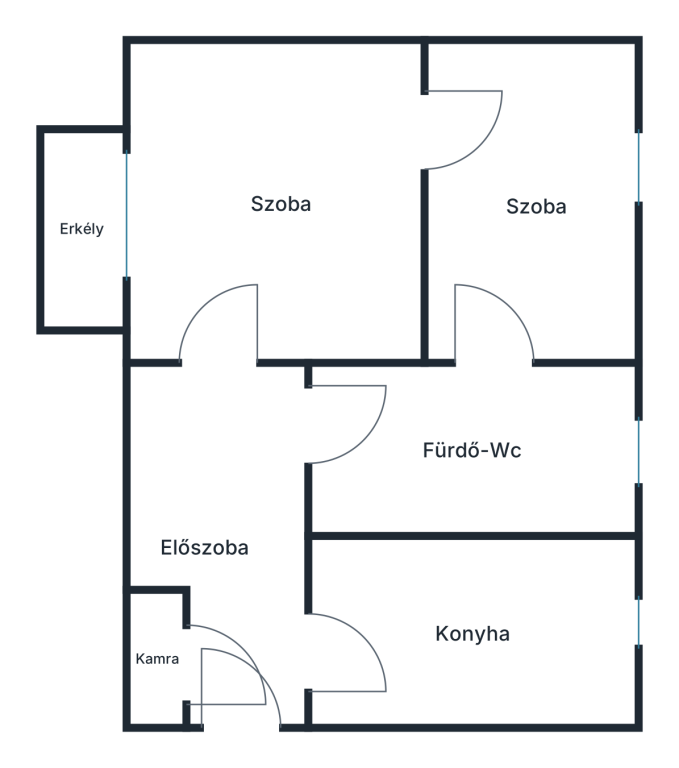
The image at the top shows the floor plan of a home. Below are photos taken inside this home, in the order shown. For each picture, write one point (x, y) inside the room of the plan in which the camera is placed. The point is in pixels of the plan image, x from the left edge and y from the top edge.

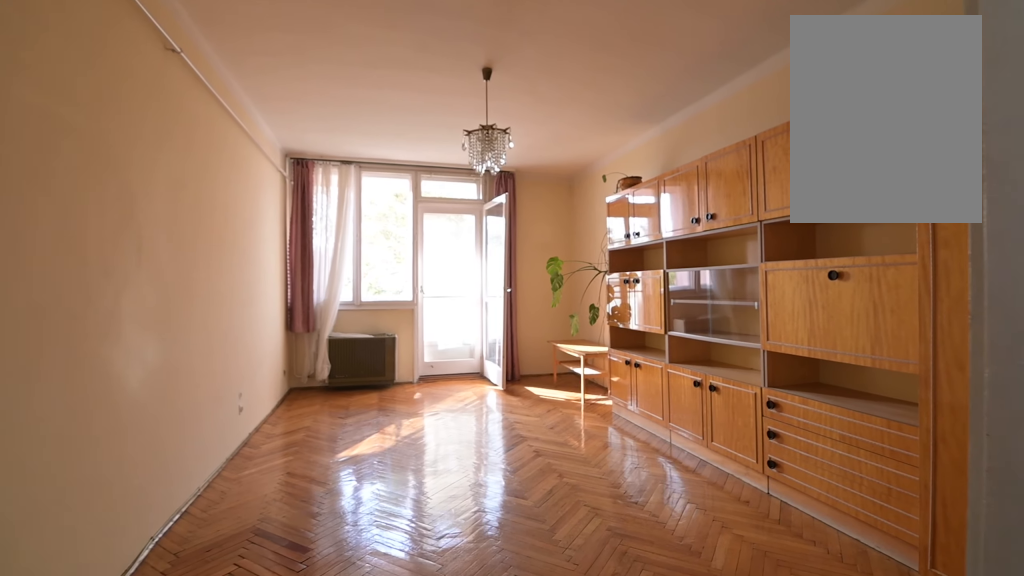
(310, 158)
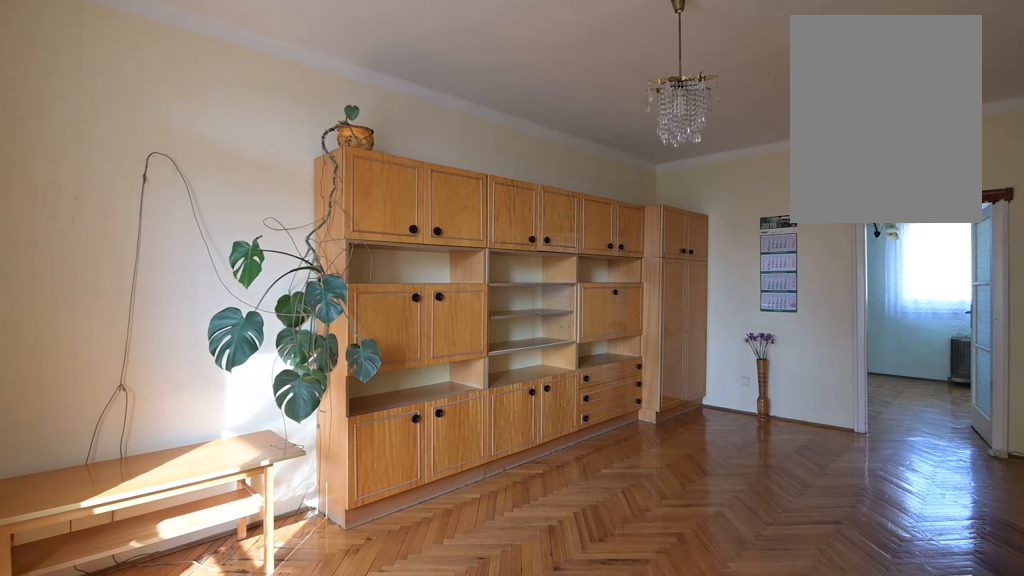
(310, 159)
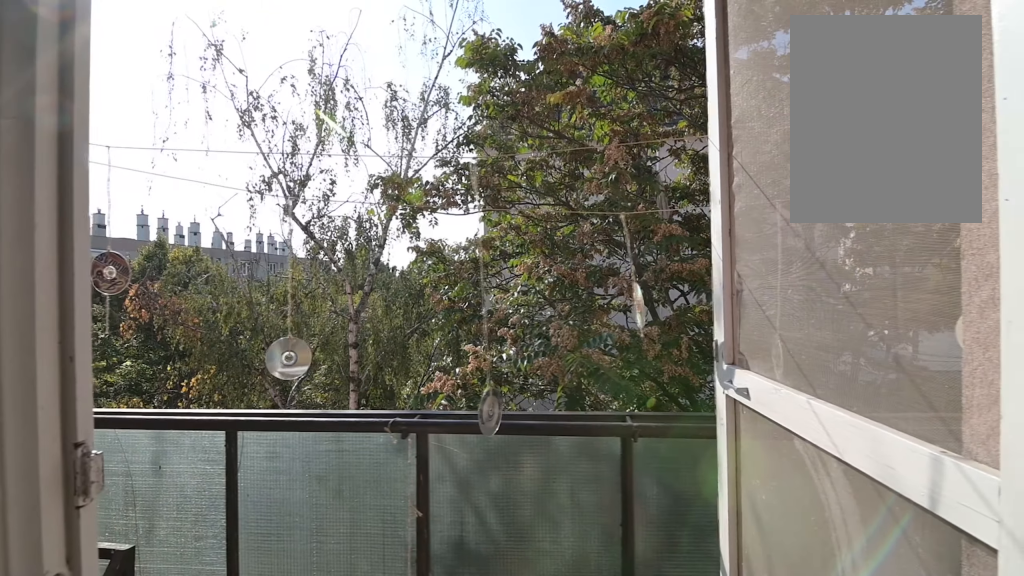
(70, 232)
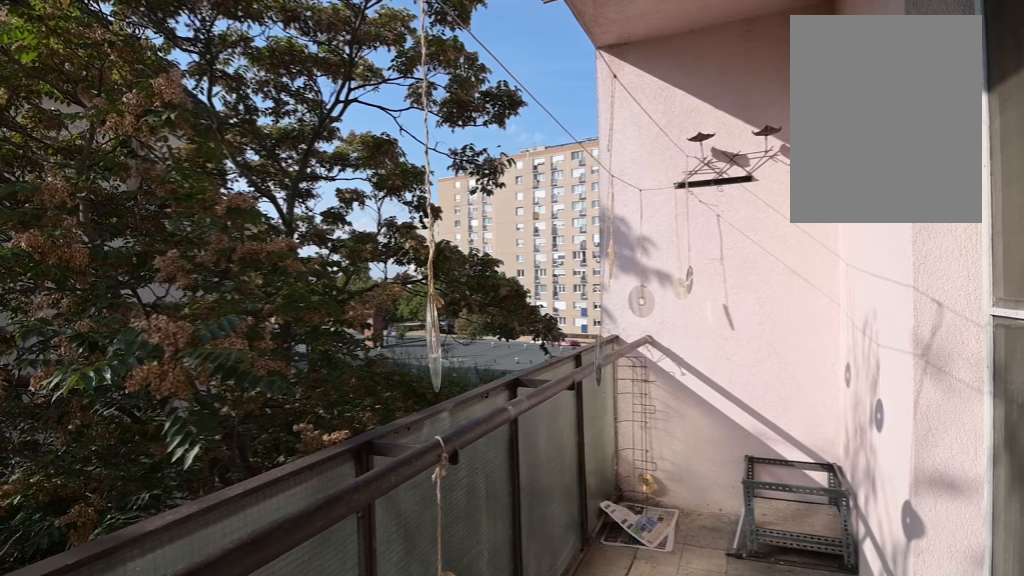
(70, 232)
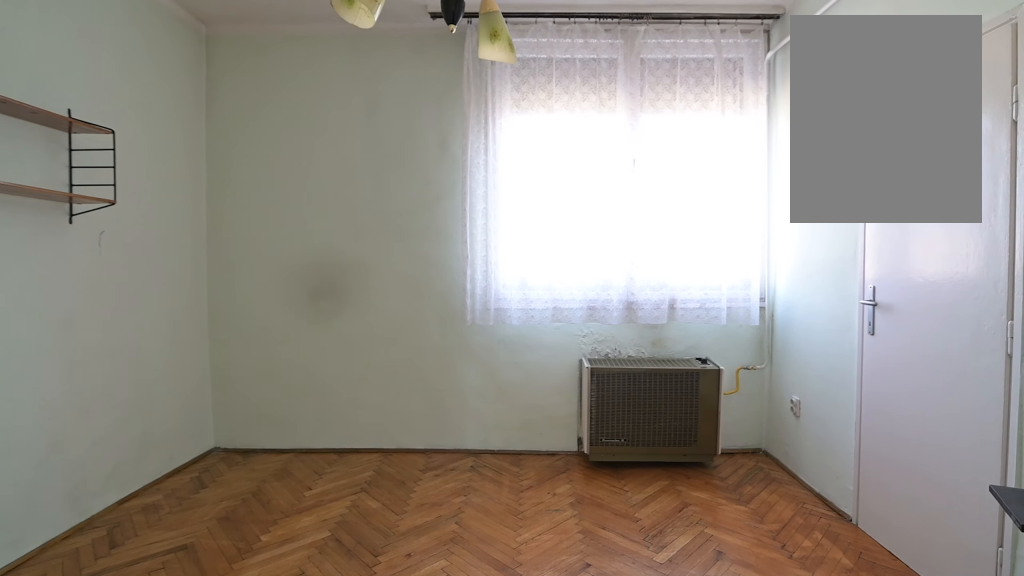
(540, 202)
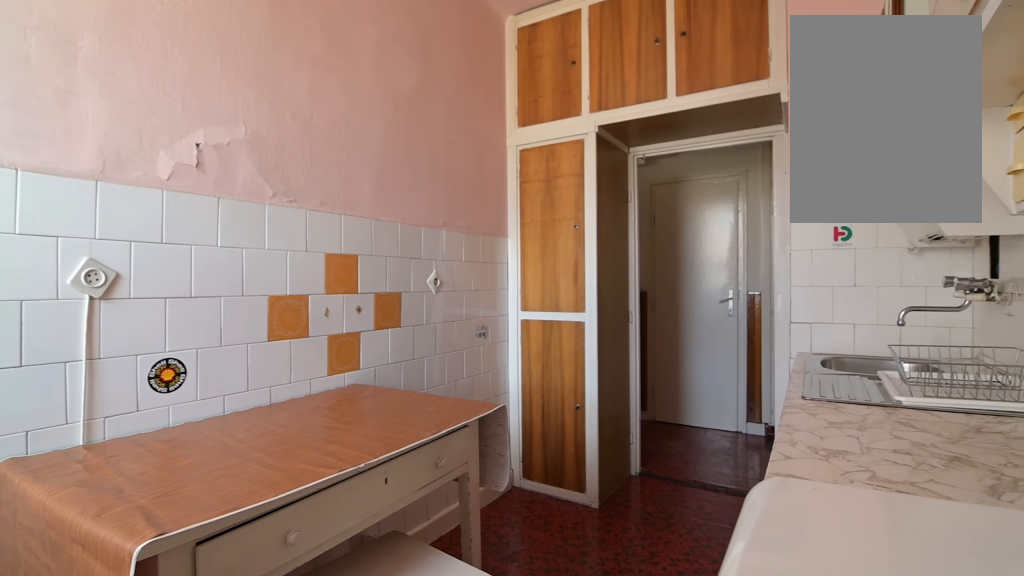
(486, 634)
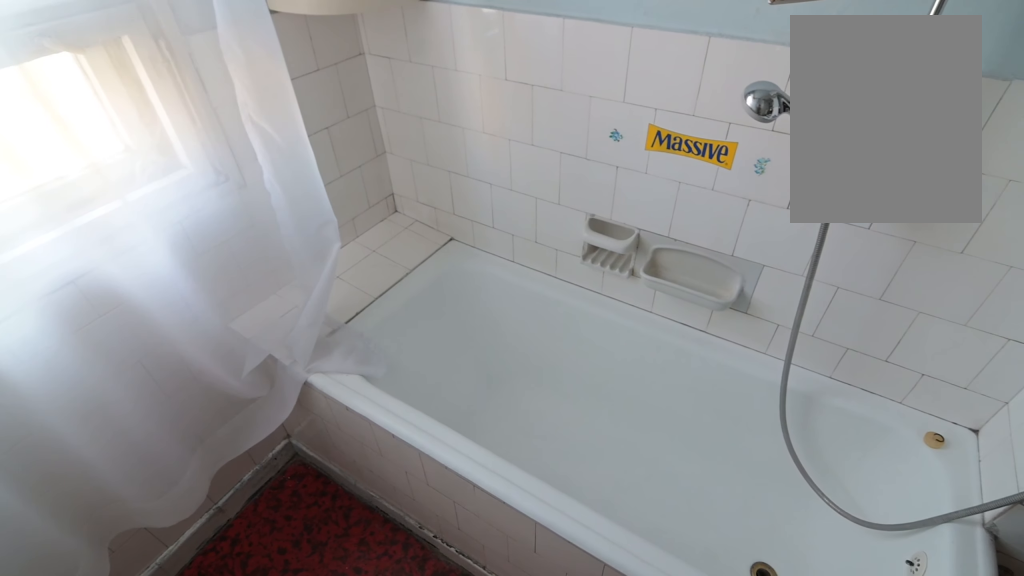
(490, 445)
